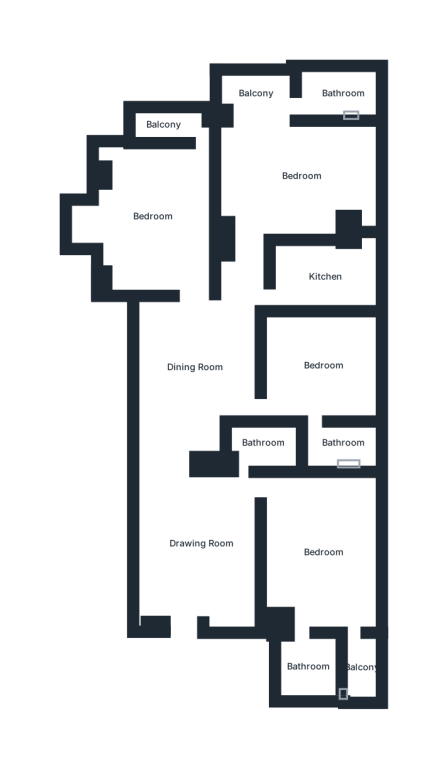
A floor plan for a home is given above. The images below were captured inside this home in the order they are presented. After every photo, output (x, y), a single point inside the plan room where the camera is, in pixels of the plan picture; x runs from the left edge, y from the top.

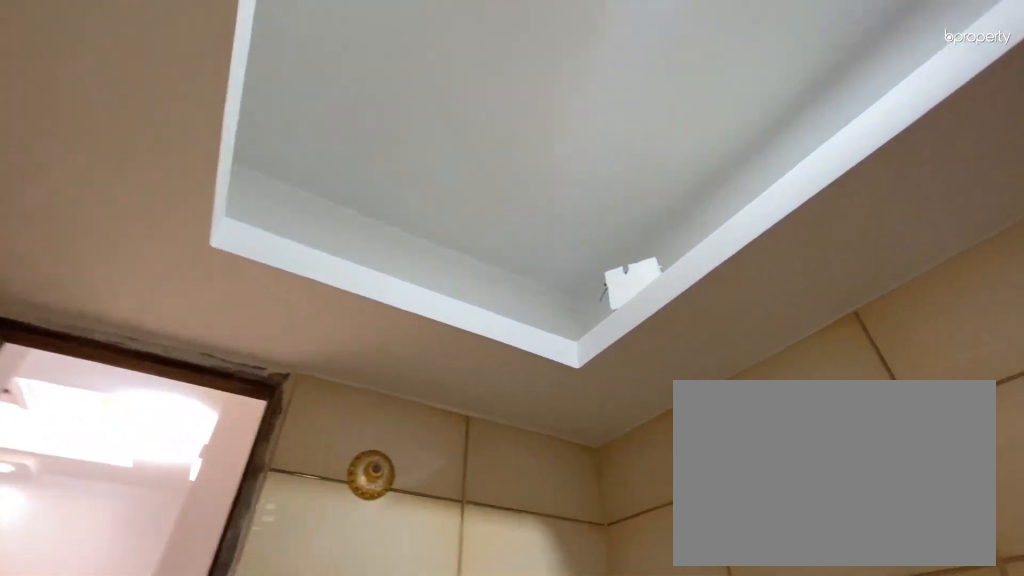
(324, 275)
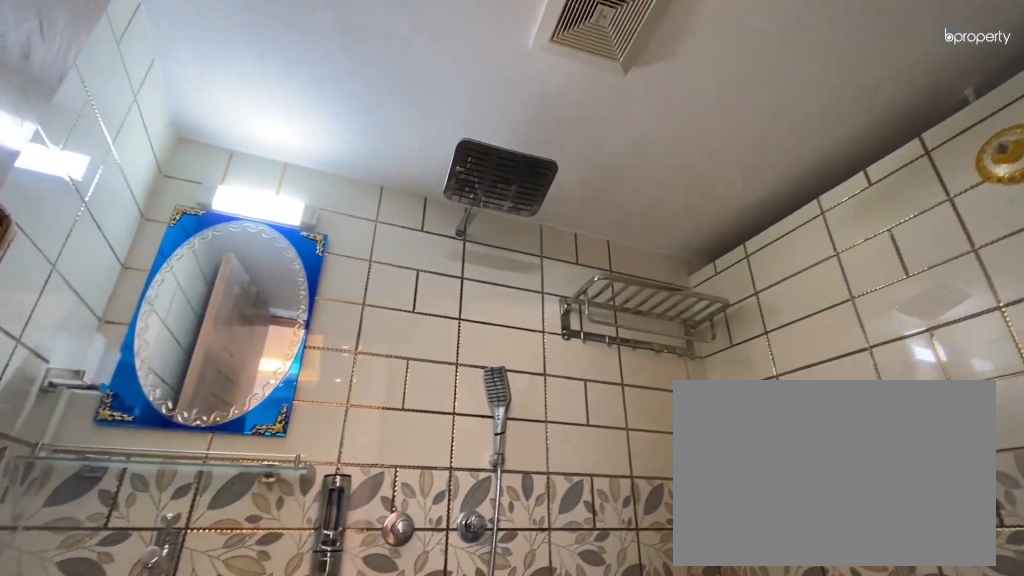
(264, 443)
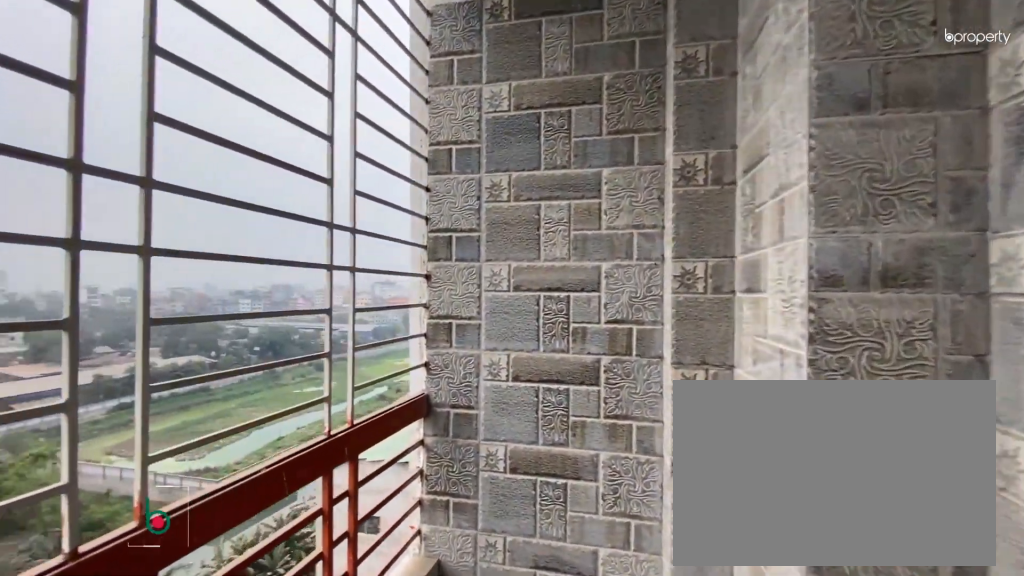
(359, 664)
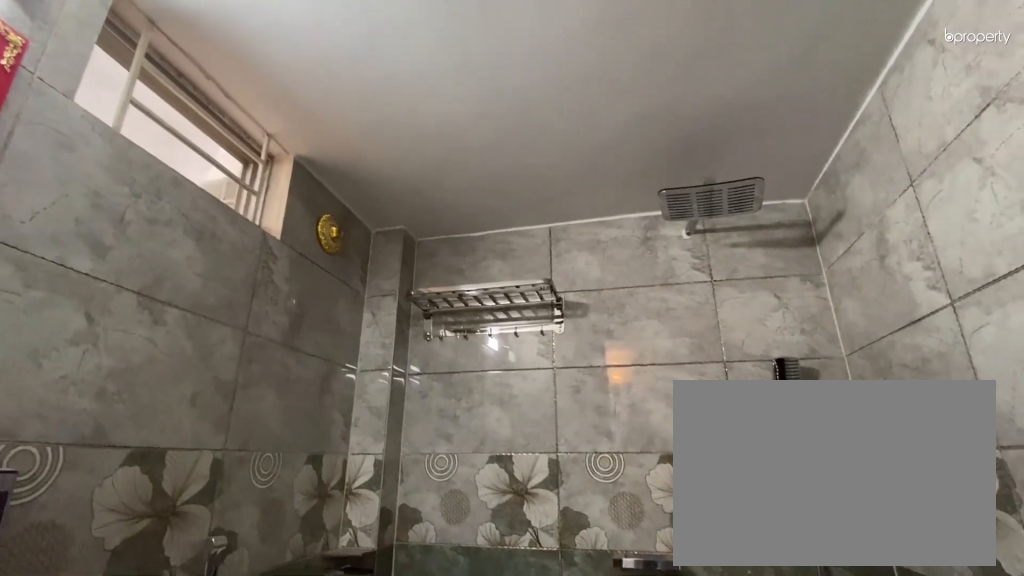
(310, 666)
